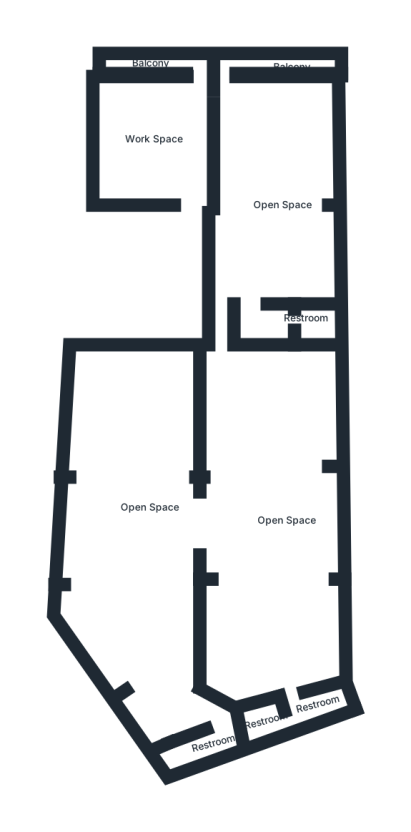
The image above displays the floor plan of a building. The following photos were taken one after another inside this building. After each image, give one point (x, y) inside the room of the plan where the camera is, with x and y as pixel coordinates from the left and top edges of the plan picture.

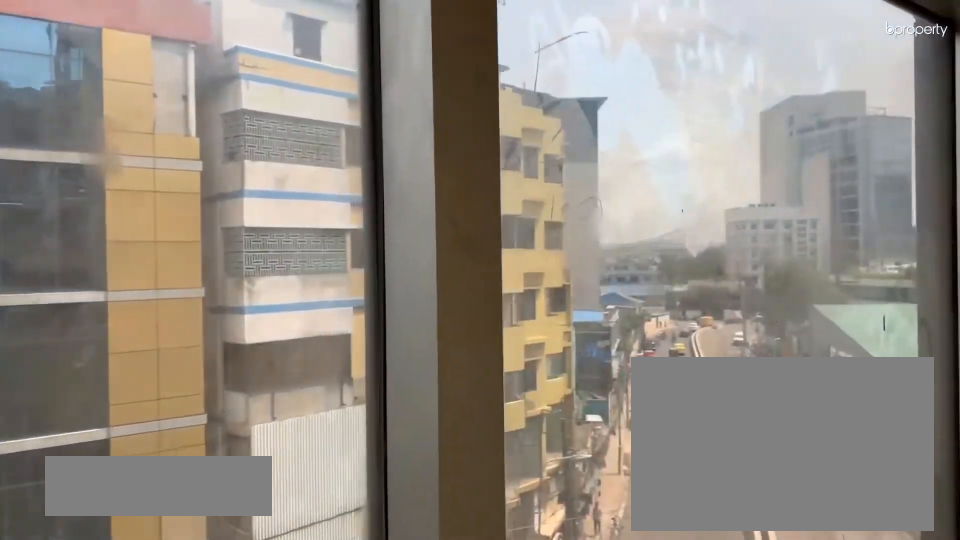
(257, 62)
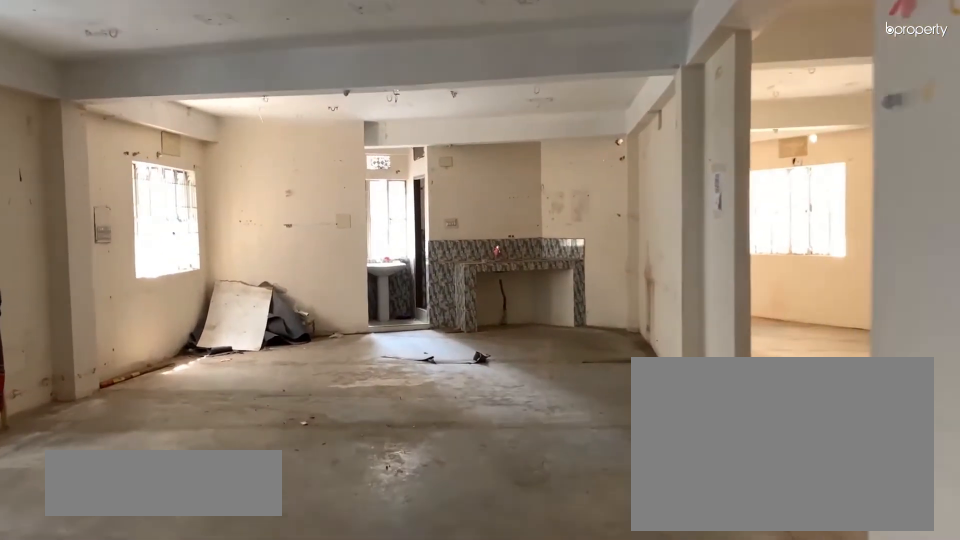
(268, 542)
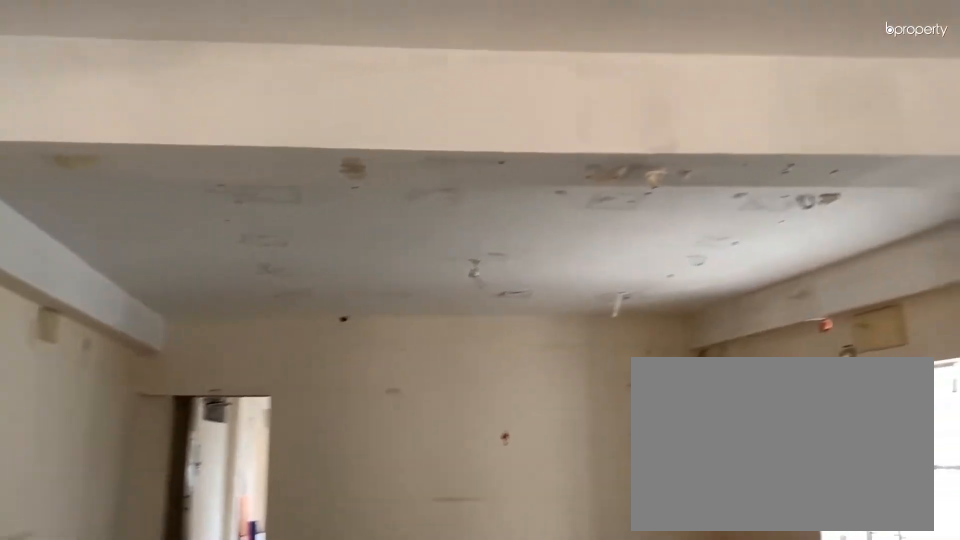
(268, 542)
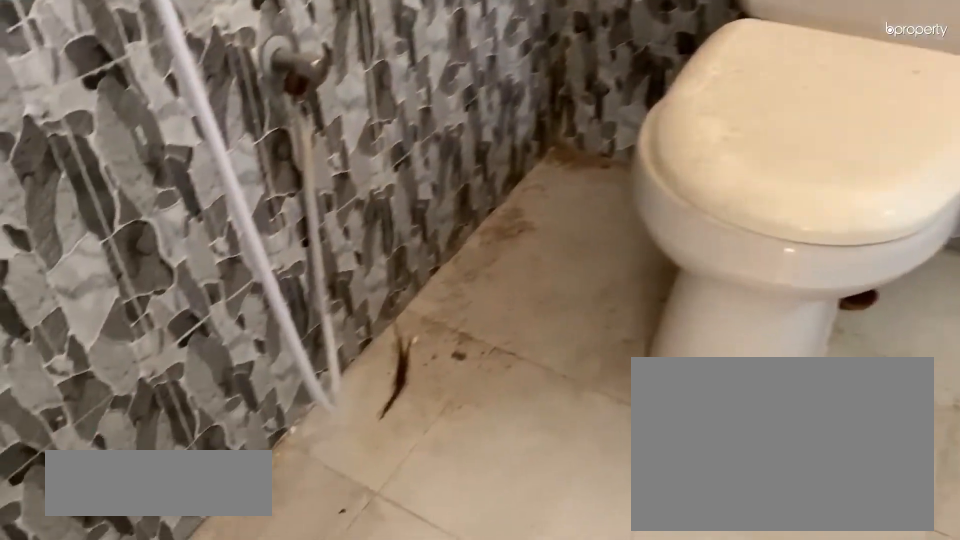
(271, 719)
